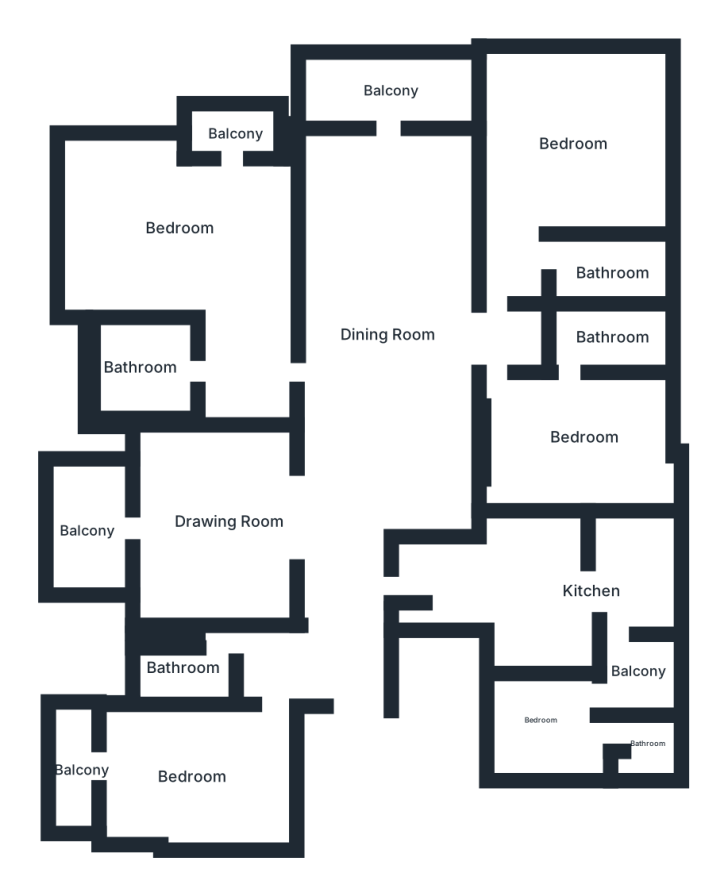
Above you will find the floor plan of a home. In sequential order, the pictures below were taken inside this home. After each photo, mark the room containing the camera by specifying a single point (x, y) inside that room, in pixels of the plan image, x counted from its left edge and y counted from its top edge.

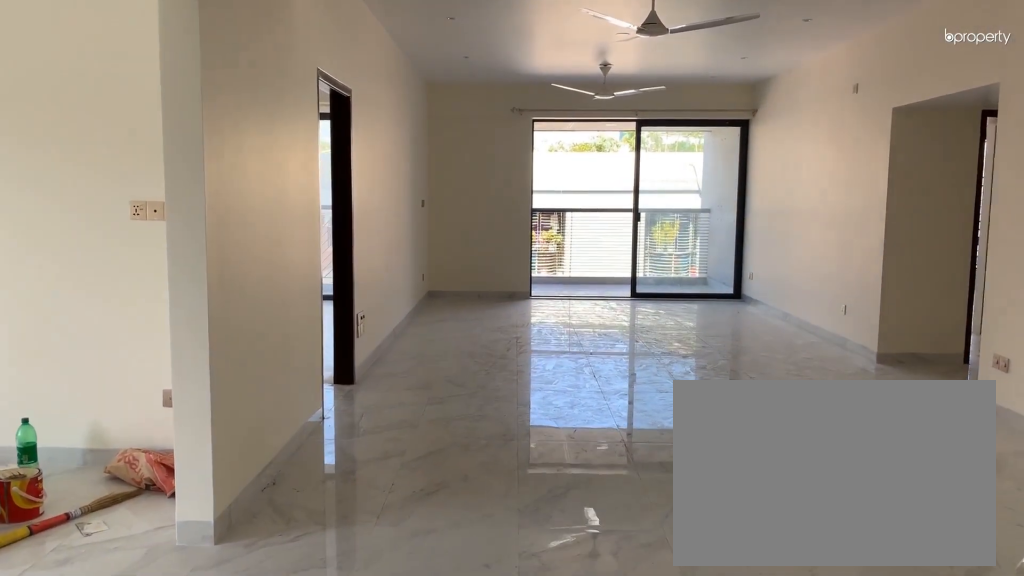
(380, 326)
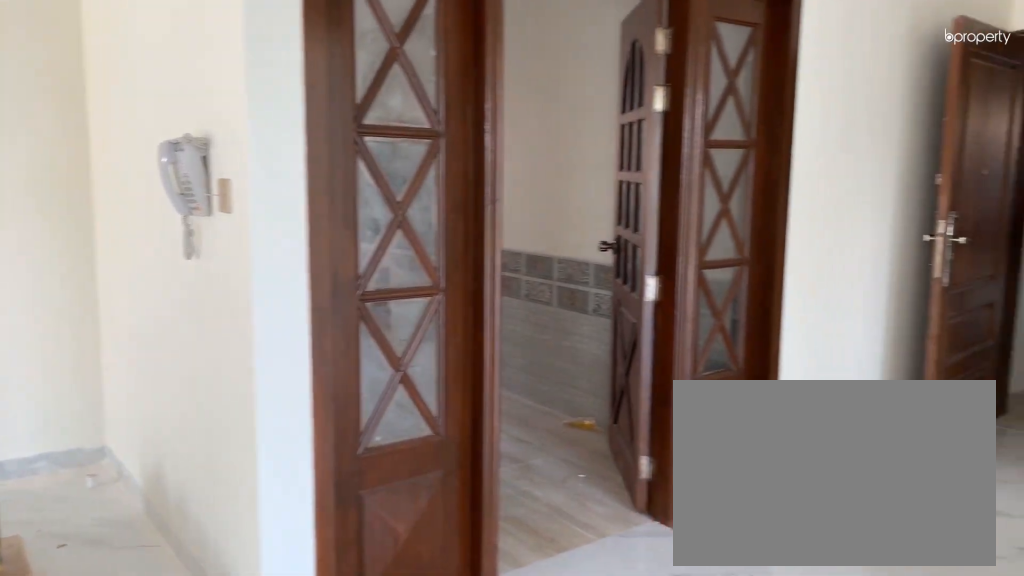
(380, 326)
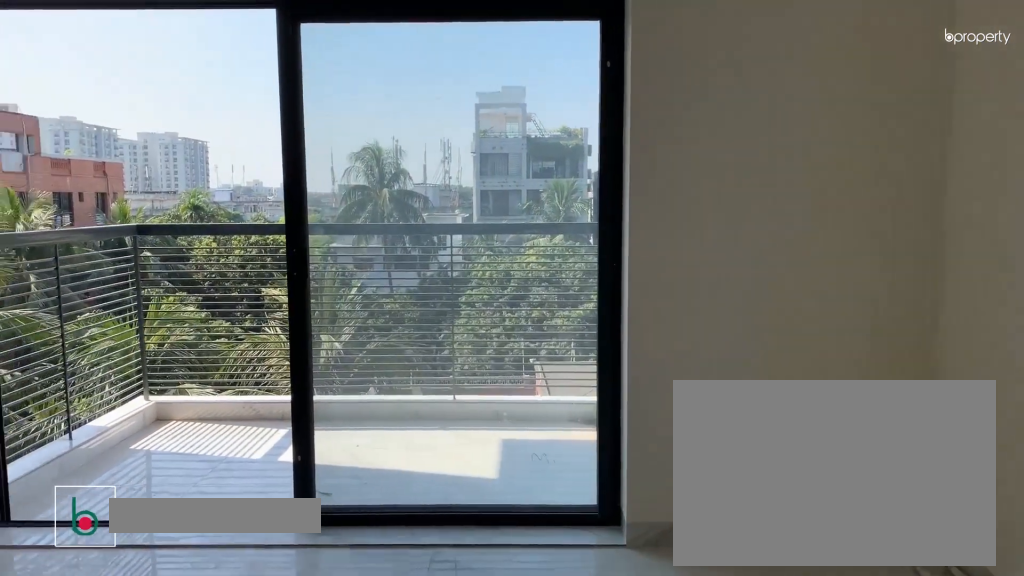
(233, 524)
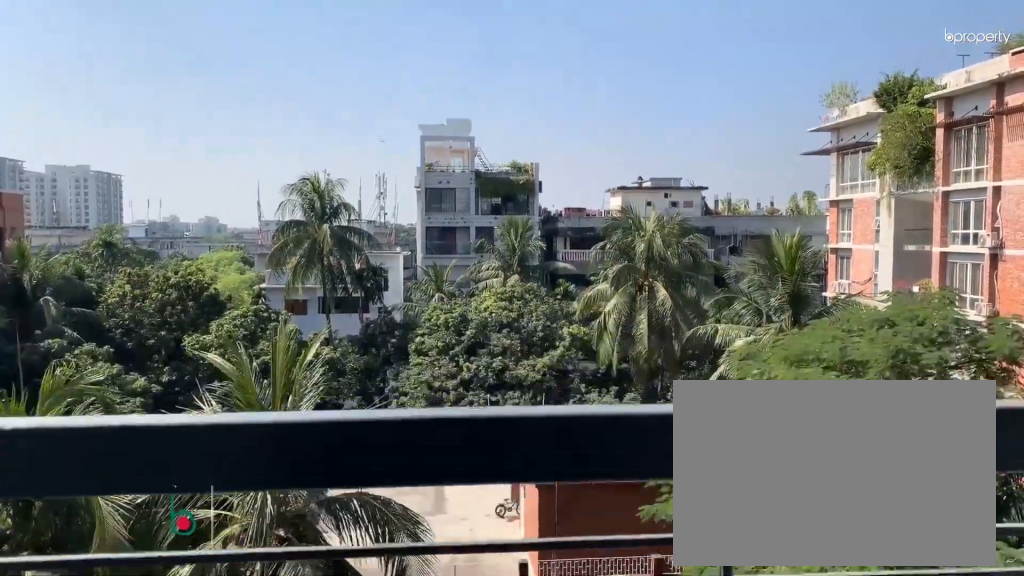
(91, 535)
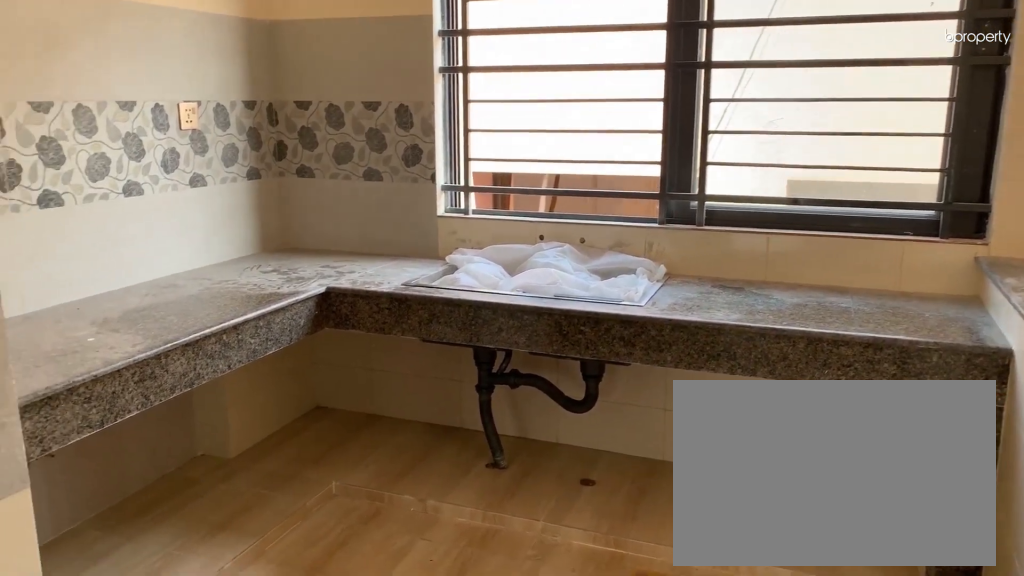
(591, 598)
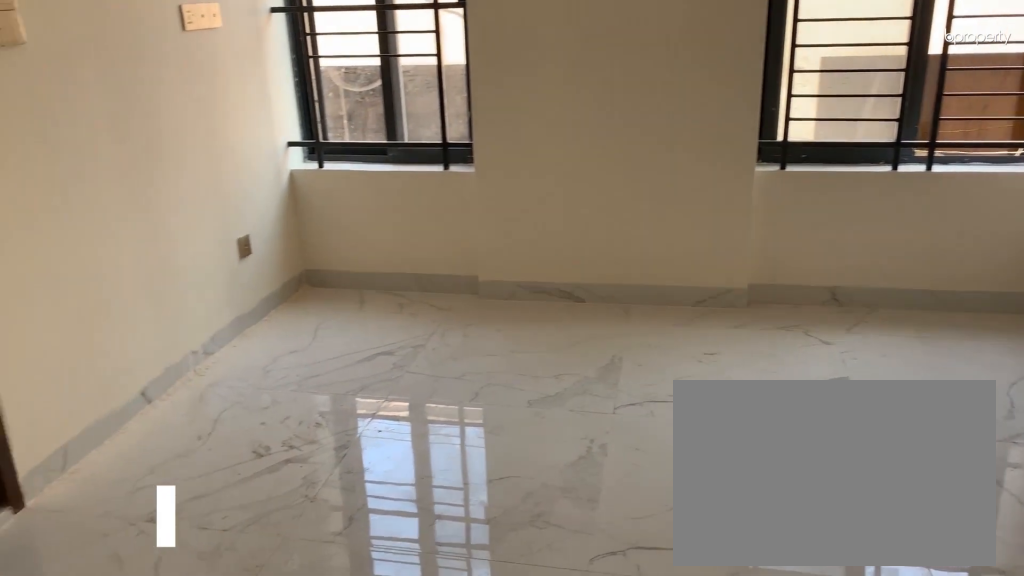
(585, 443)
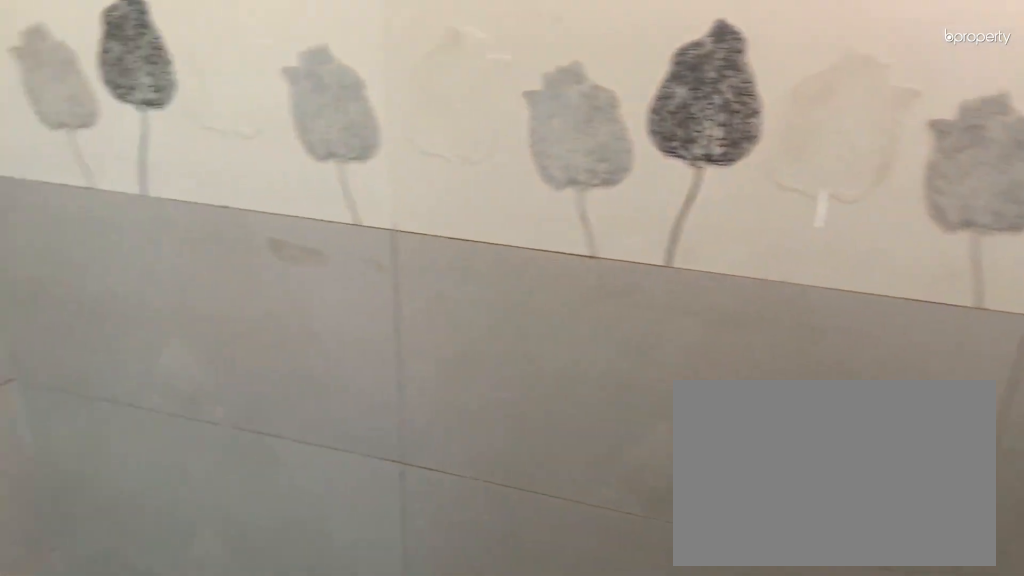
(609, 339)
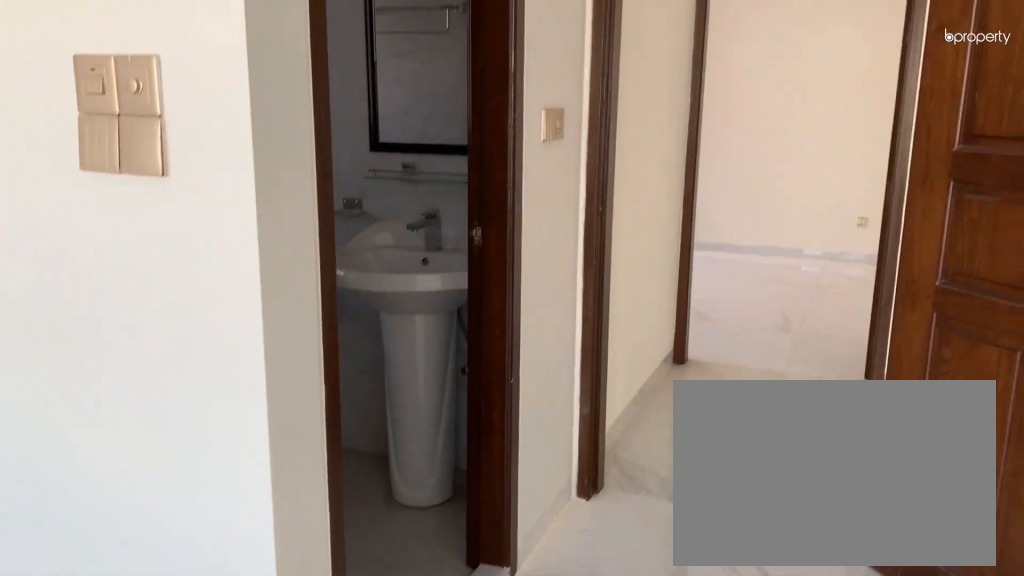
(573, 141)
